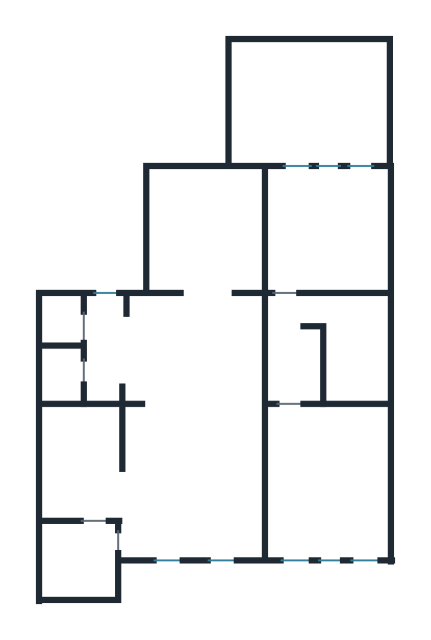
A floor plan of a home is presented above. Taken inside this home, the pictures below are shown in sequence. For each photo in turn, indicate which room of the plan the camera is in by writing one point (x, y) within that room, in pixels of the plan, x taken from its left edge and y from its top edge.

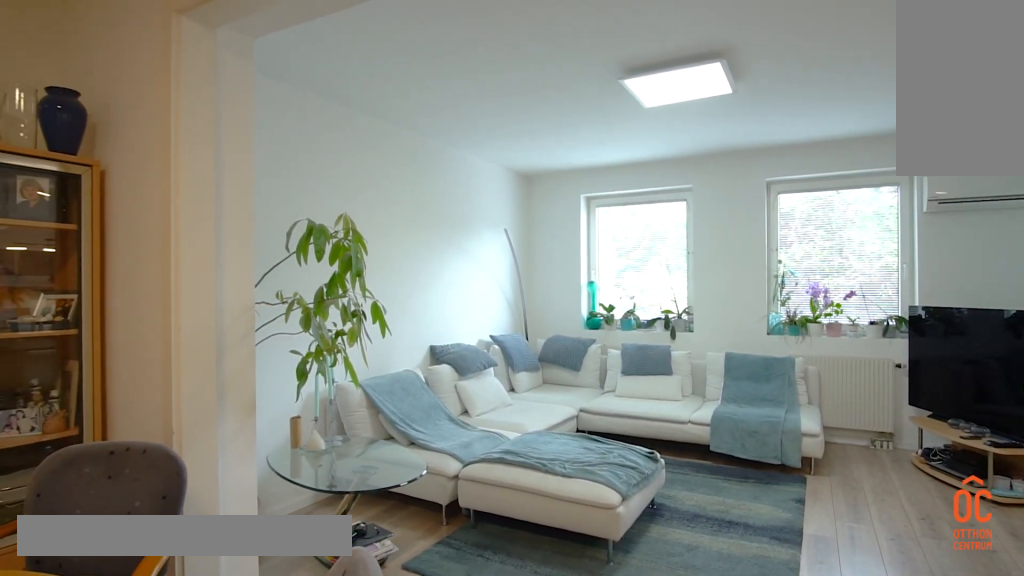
(212, 430)
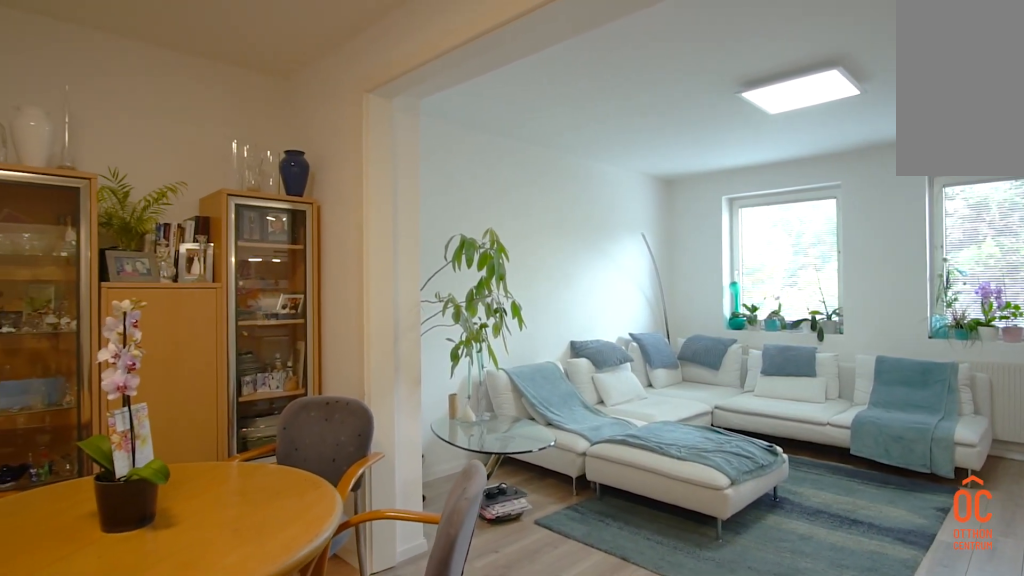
(211, 430)
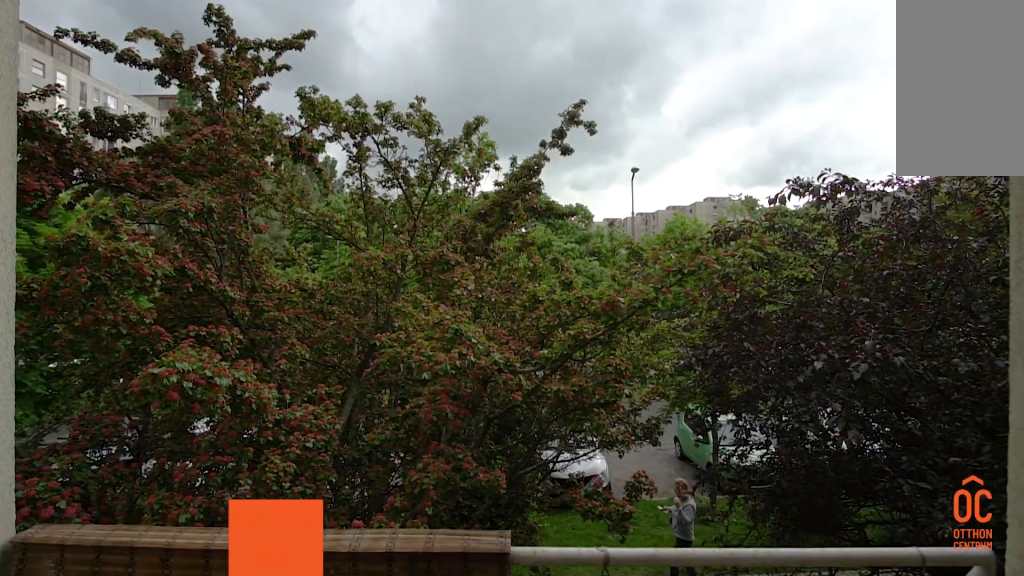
(85, 581)
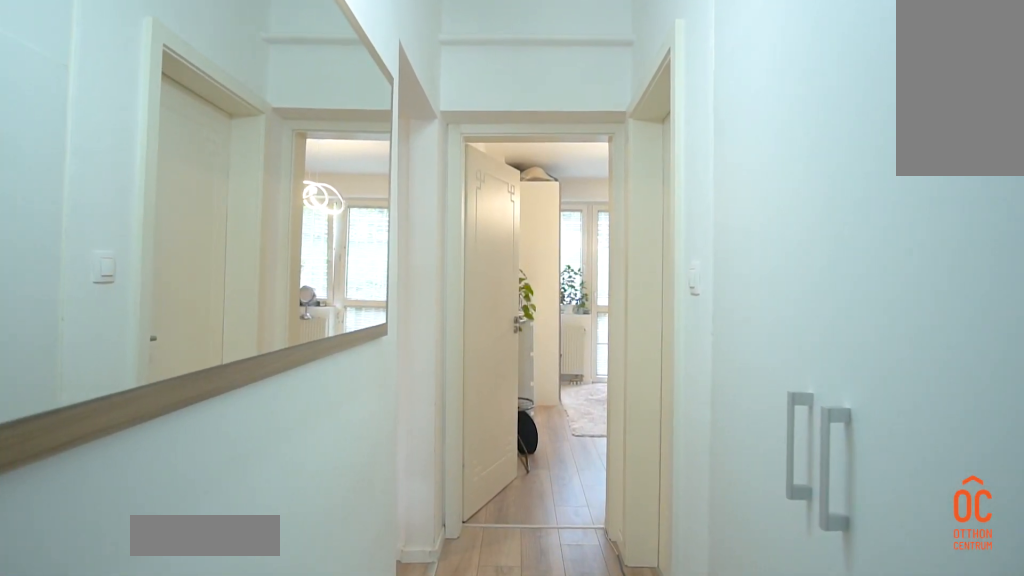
(284, 359)
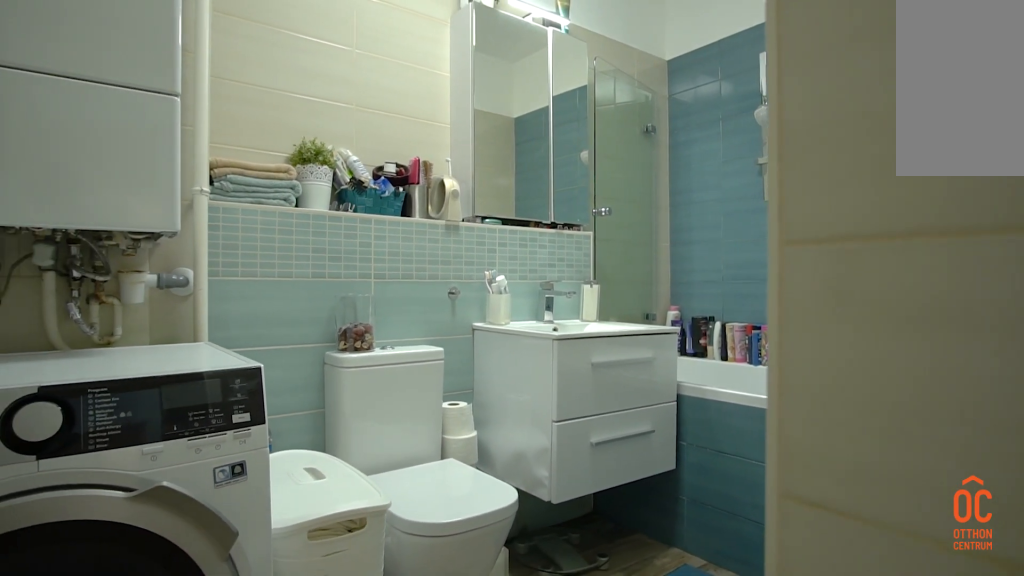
(362, 347)
